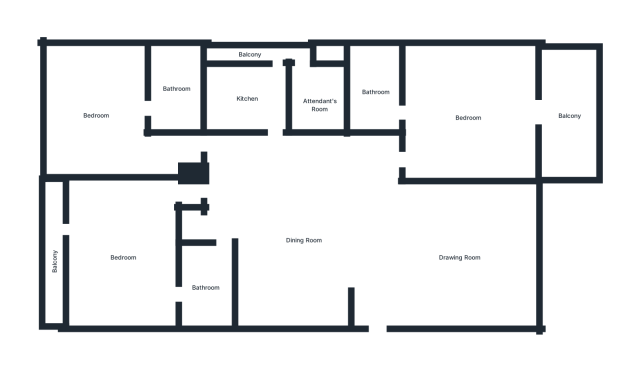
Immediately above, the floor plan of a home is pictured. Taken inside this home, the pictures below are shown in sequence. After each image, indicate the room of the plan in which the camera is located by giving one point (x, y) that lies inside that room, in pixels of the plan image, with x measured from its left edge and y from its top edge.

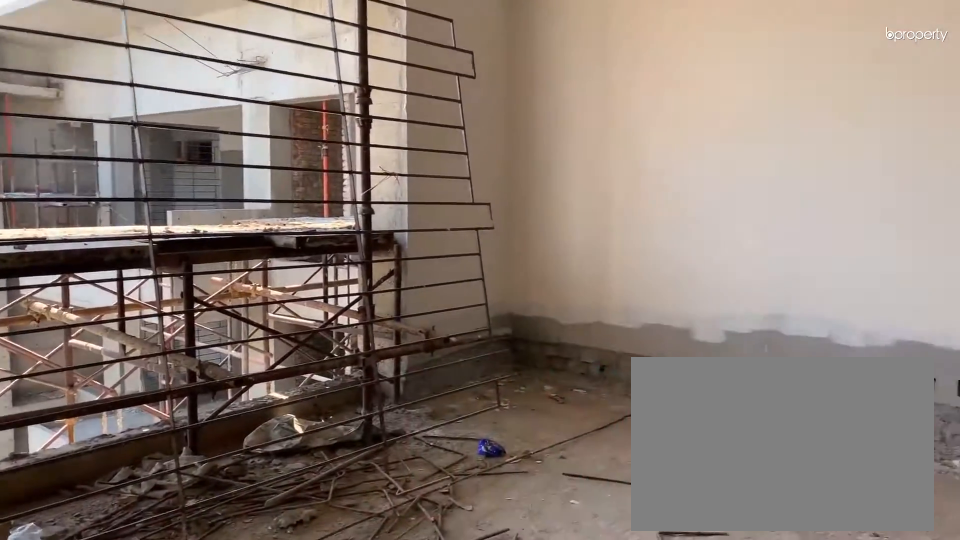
(455, 259)
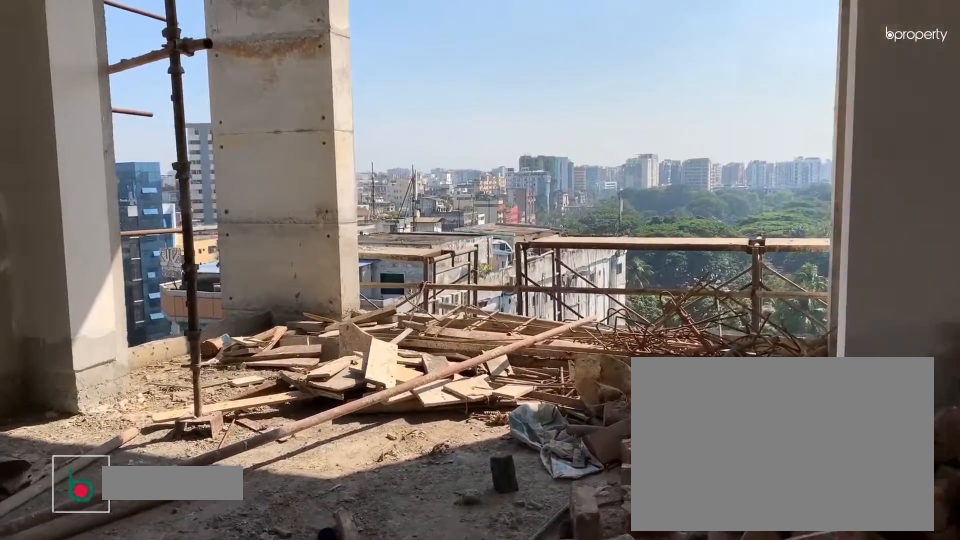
(466, 114)
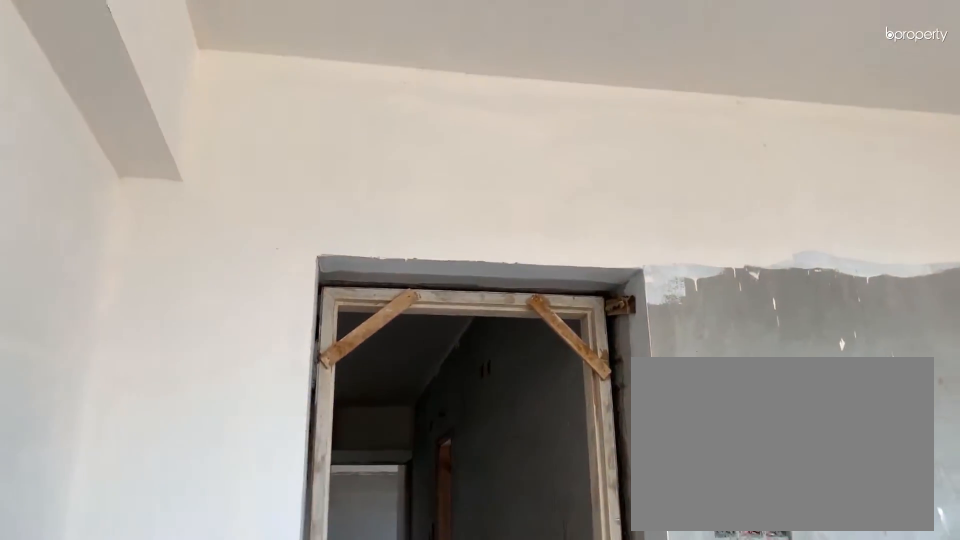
(466, 114)
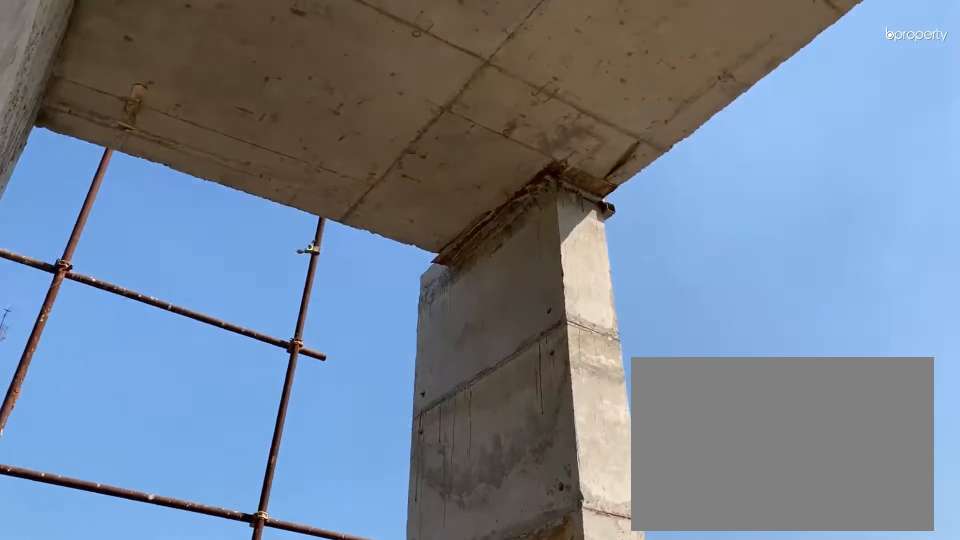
(569, 114)
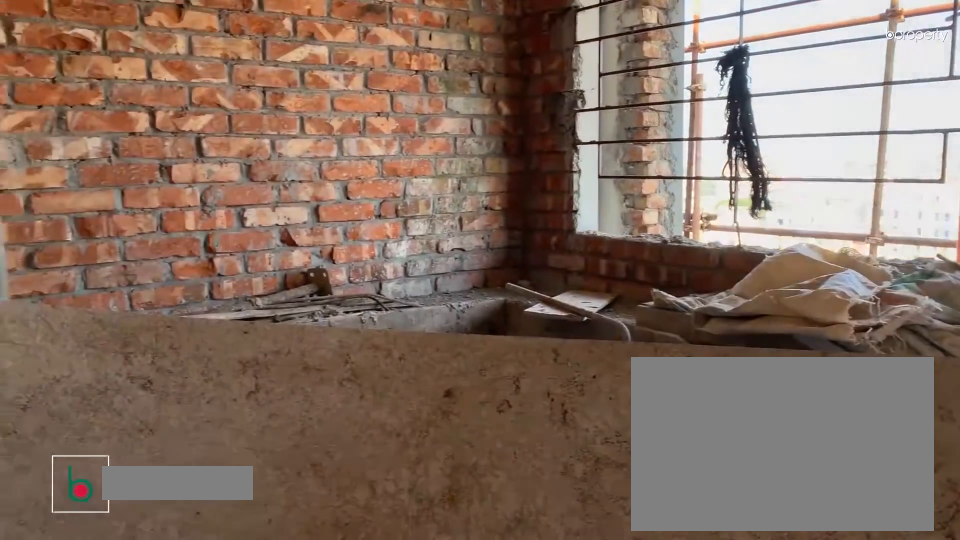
(252, 98)
